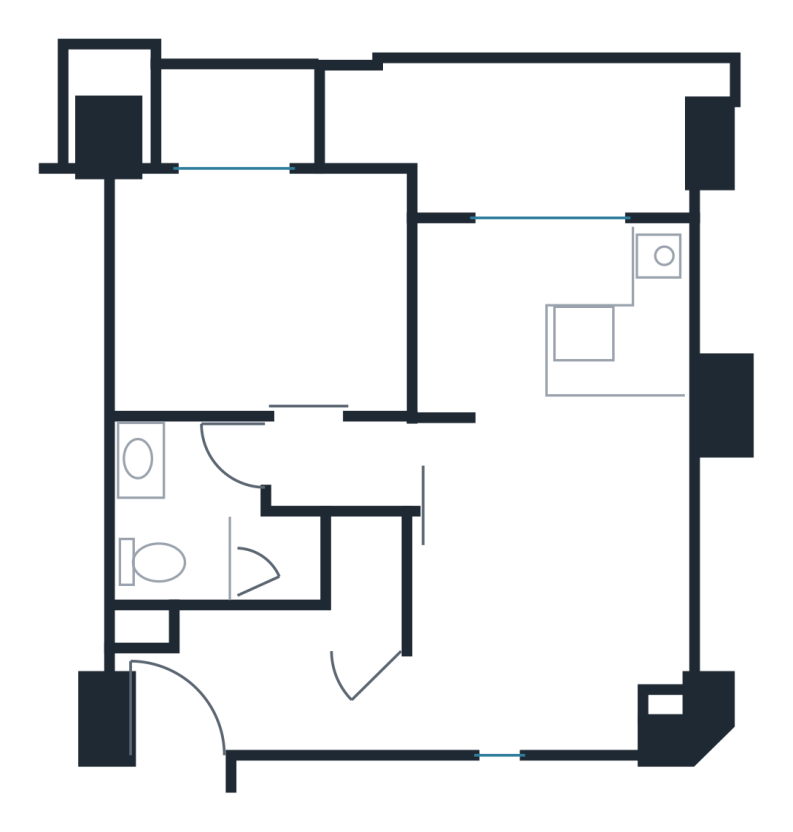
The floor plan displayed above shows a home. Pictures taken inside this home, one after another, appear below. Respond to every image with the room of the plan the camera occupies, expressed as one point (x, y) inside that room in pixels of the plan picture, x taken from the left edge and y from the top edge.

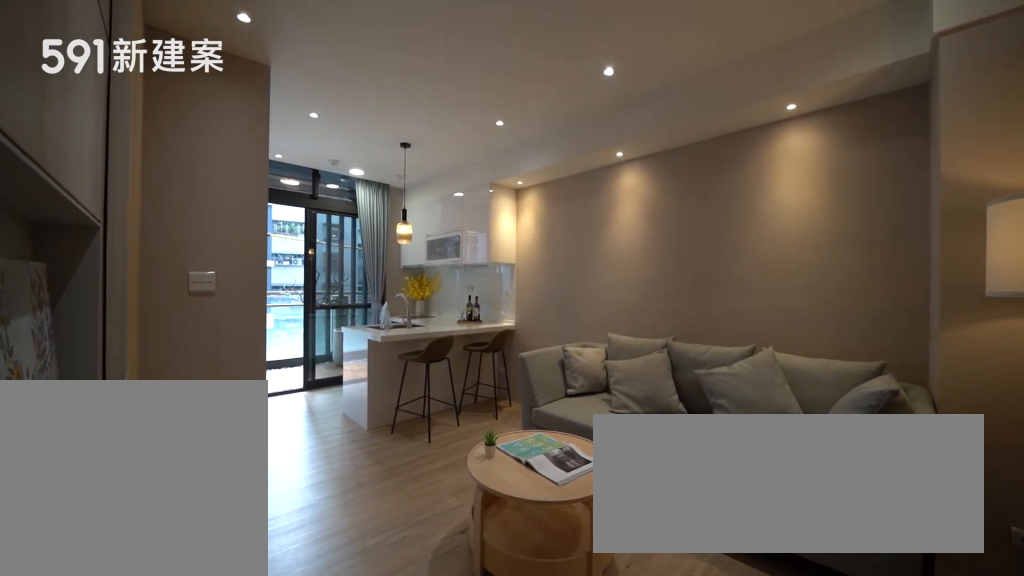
(555, 595)
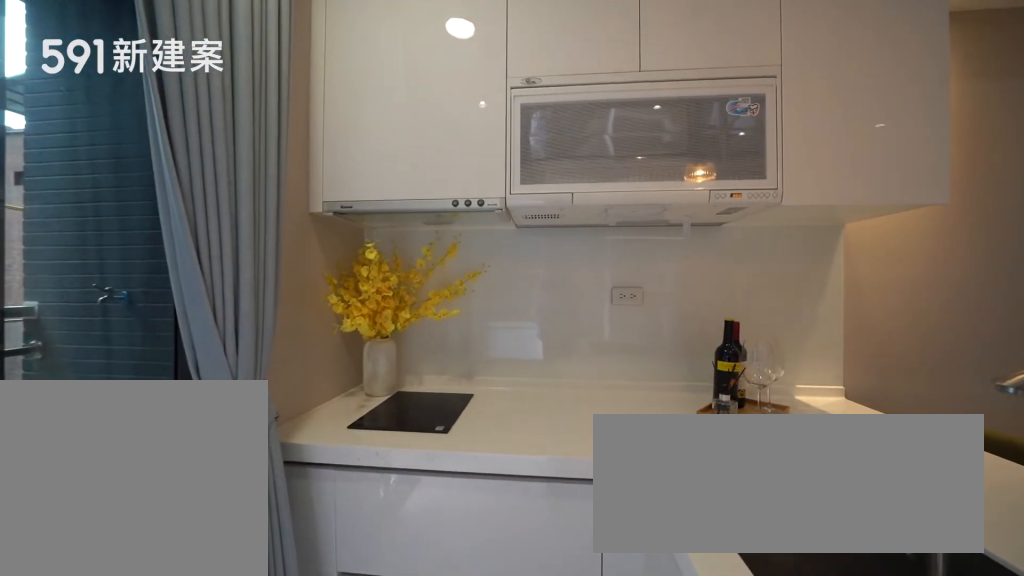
(553, 322)
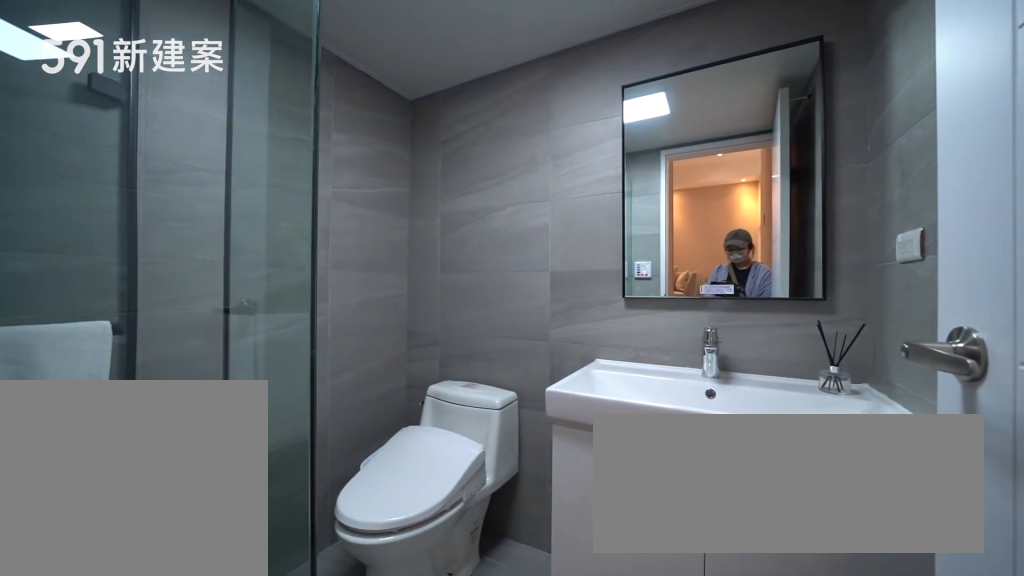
(205, 524)
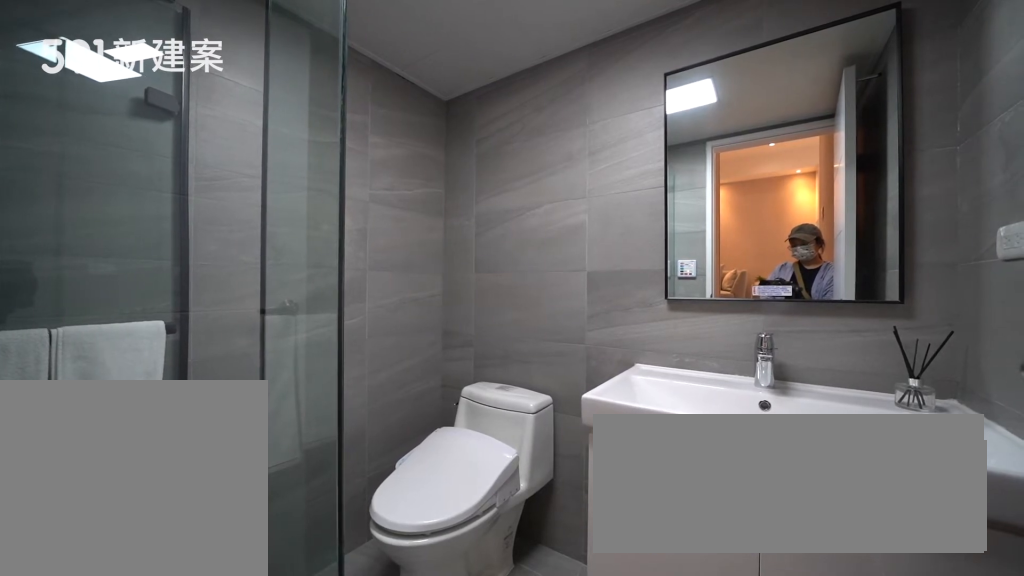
(205, 524)
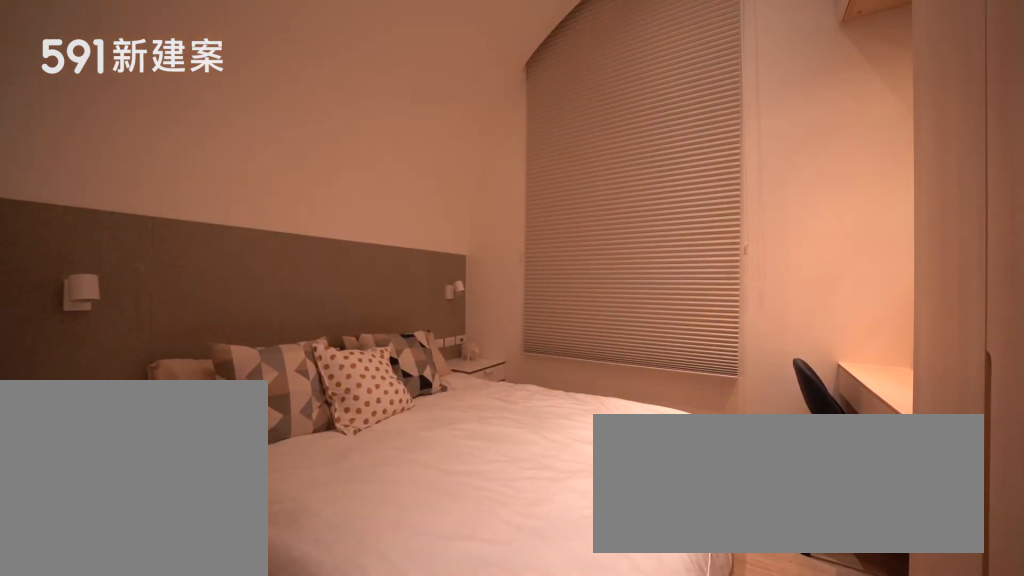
(260, 291)
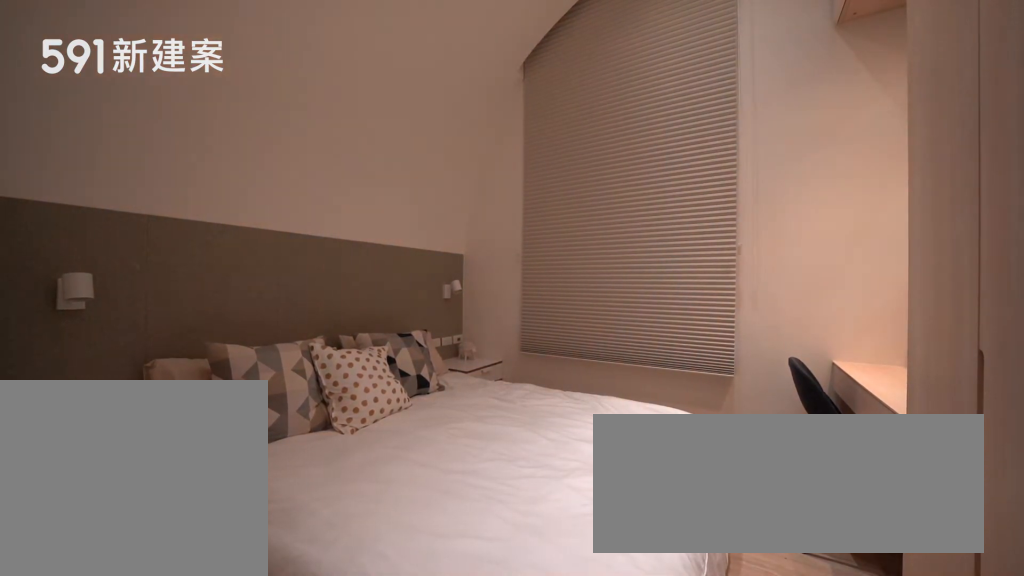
(260, 291)
